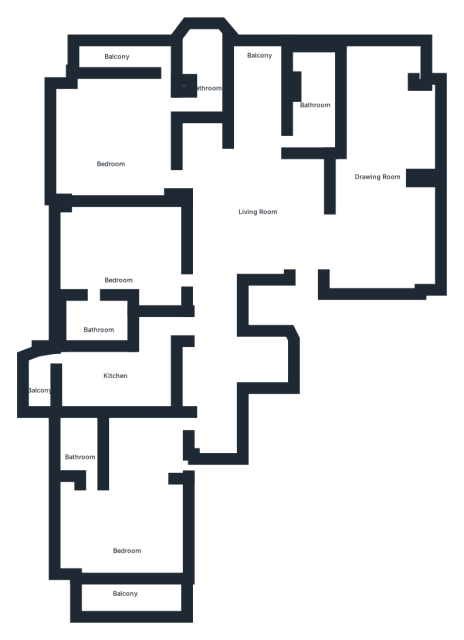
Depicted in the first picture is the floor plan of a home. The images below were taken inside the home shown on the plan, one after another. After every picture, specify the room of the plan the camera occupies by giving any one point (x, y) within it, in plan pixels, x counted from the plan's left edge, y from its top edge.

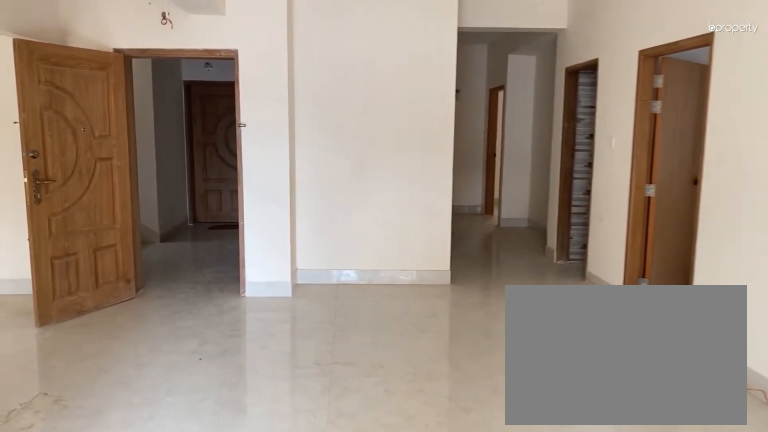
(262, 210)
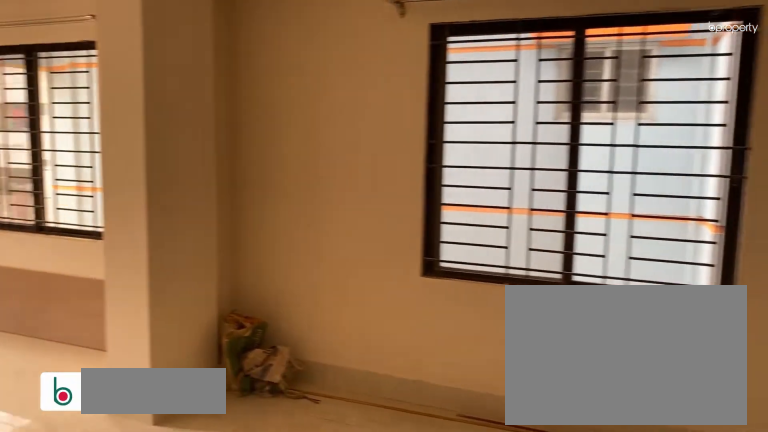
(376, 172)
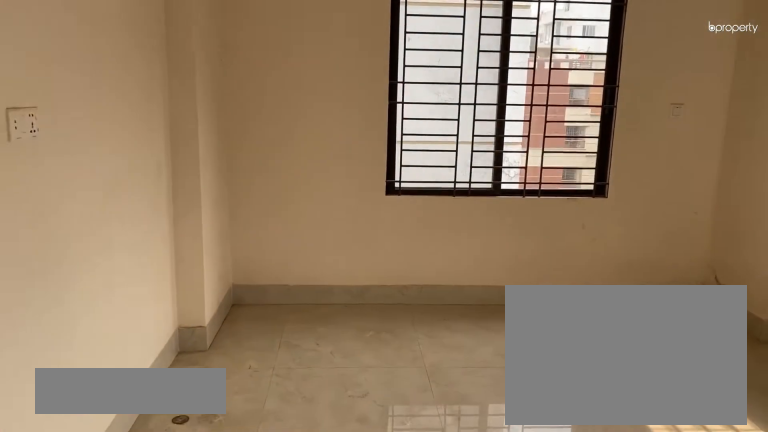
(114, 151)
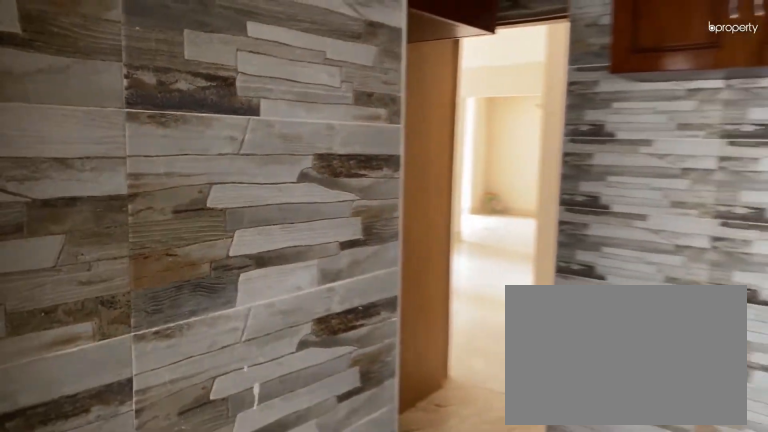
(111, 385)
